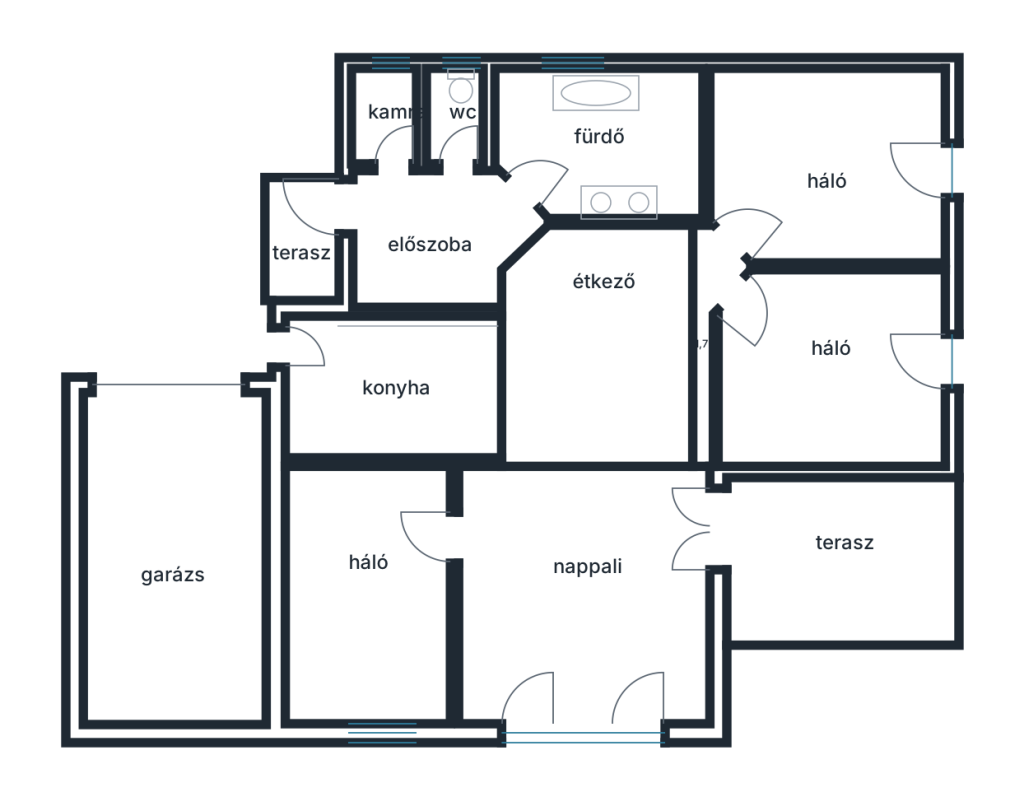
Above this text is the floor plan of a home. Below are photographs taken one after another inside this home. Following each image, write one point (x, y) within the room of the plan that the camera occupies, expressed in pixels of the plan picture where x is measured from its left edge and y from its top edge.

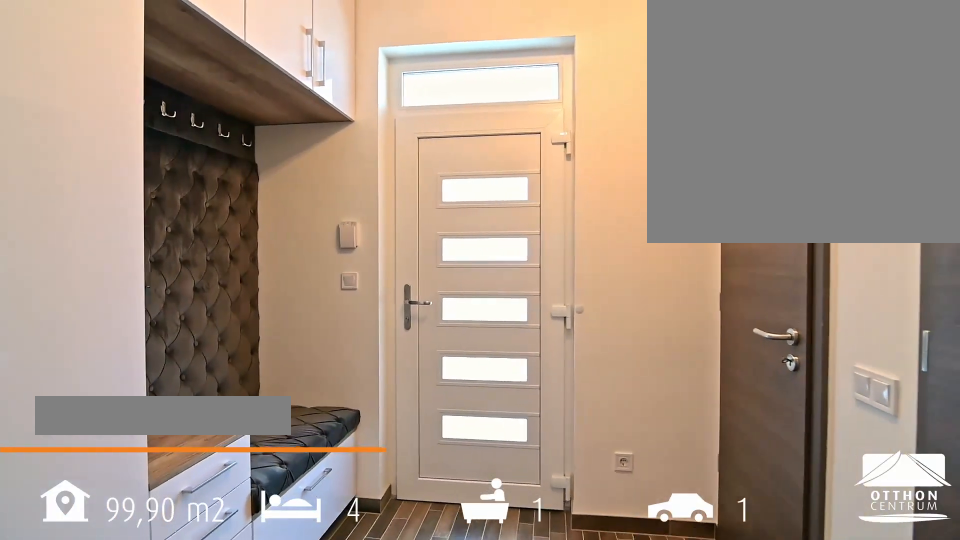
(432, 238)
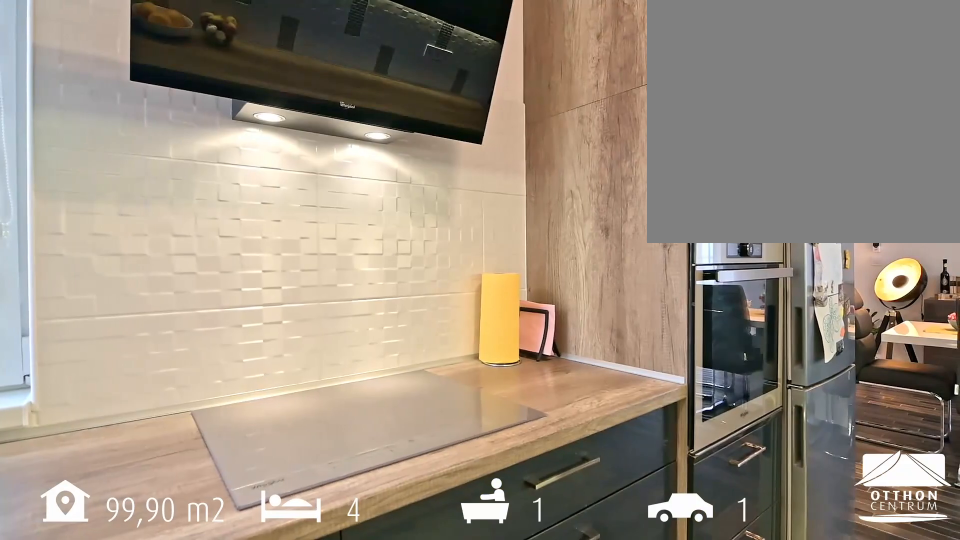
(393, 390)
